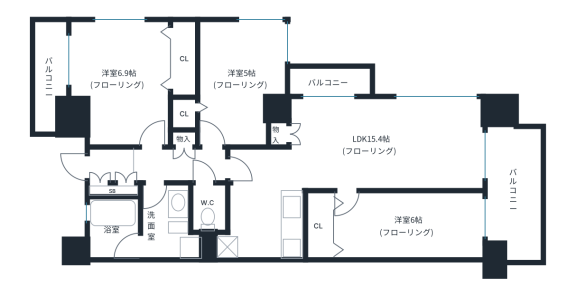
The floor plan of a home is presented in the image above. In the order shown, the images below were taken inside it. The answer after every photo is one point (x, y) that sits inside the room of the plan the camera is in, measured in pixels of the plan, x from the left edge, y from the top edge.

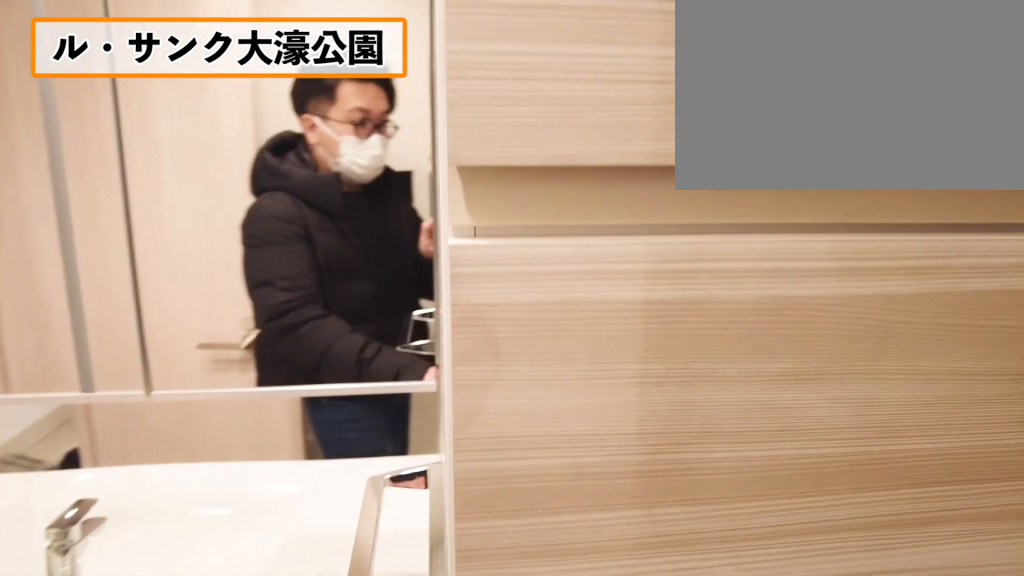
(160, 212)
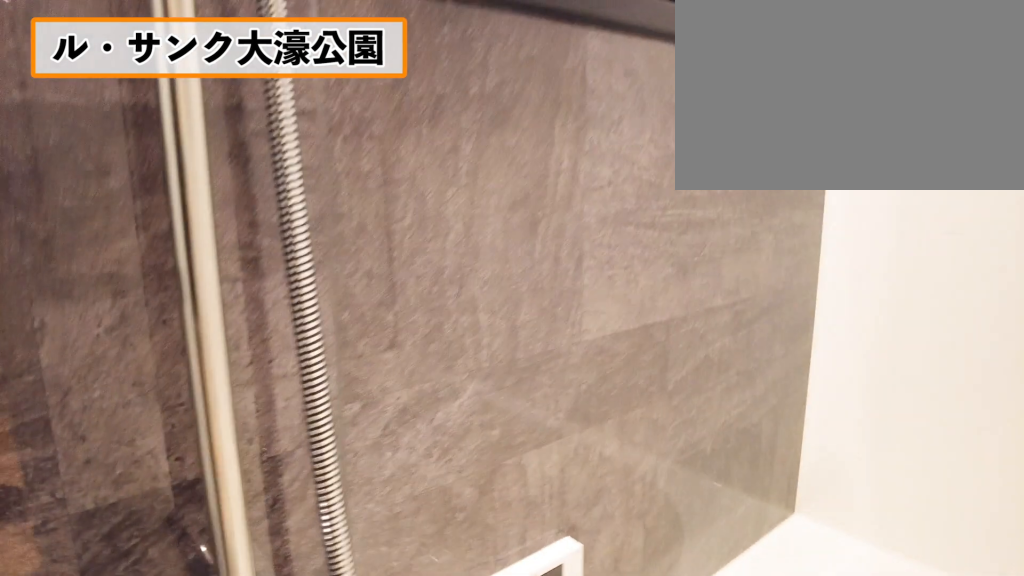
(122, 232)
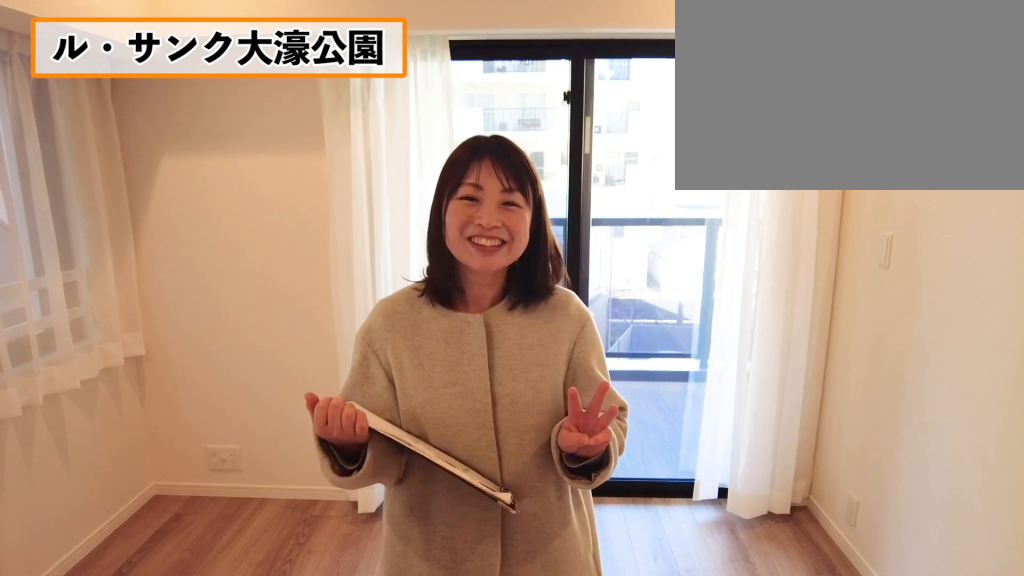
(378, 148)
